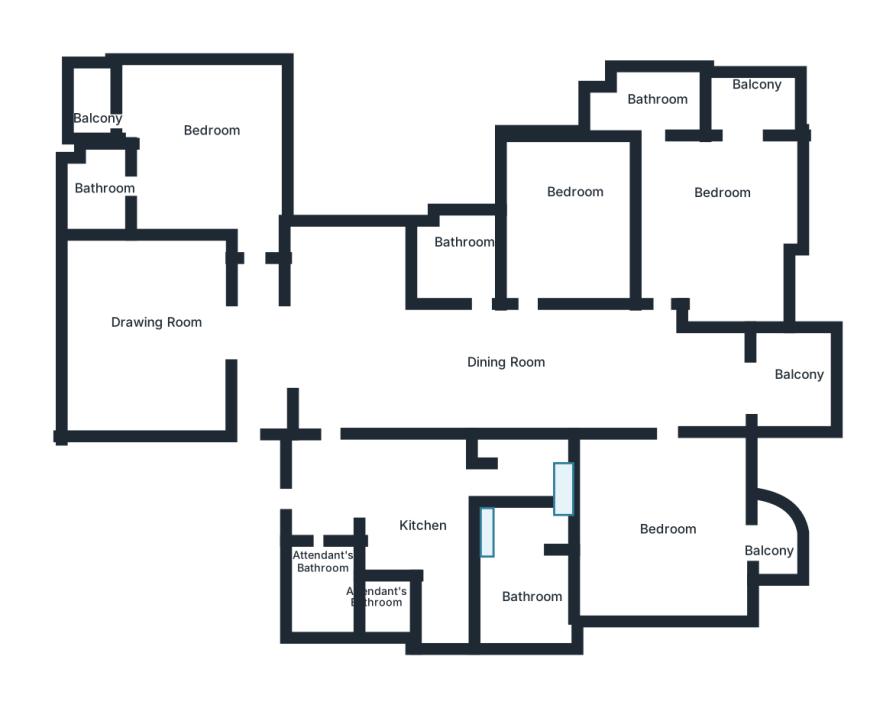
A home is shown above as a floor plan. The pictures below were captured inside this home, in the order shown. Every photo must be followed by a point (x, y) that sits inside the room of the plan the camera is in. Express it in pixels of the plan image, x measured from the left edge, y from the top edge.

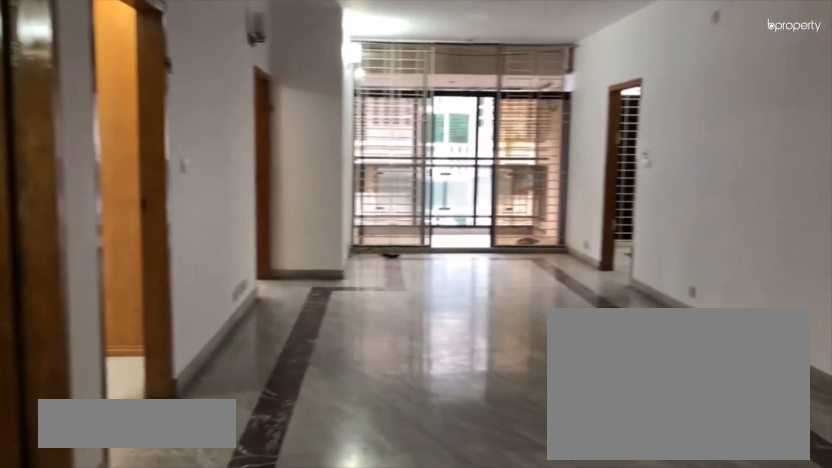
(401, 357)
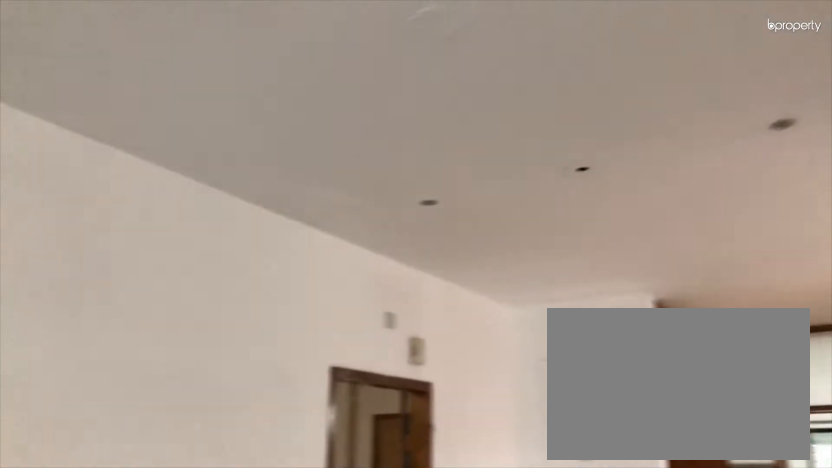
(401, 357)
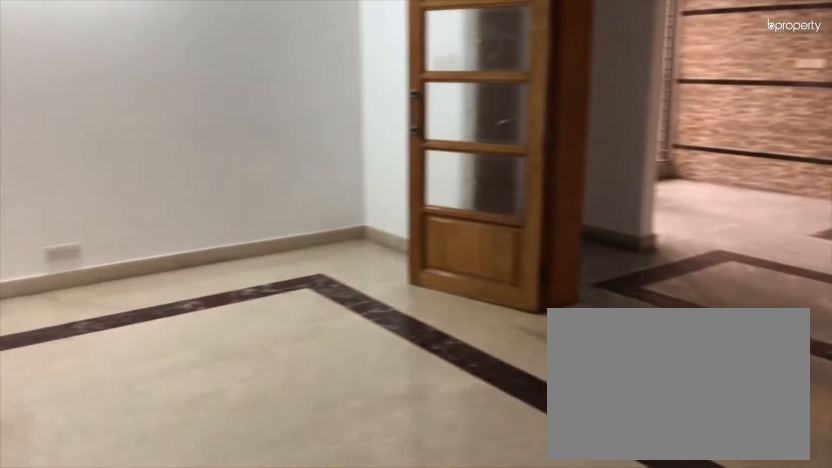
(139, 332)
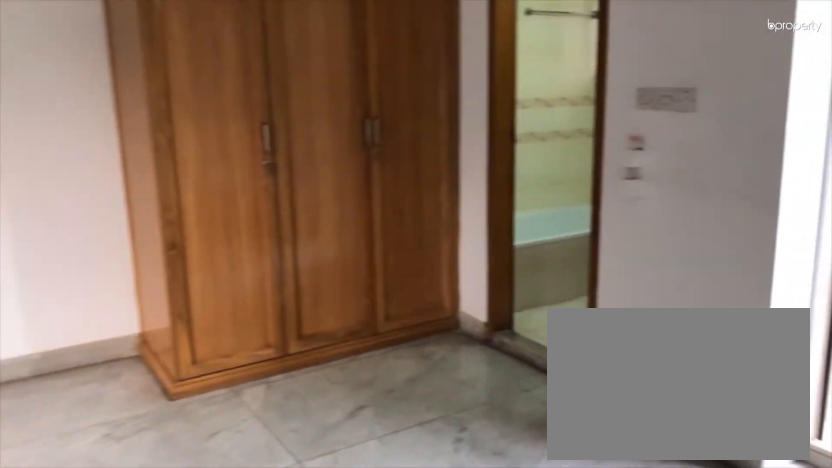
(188, 149)
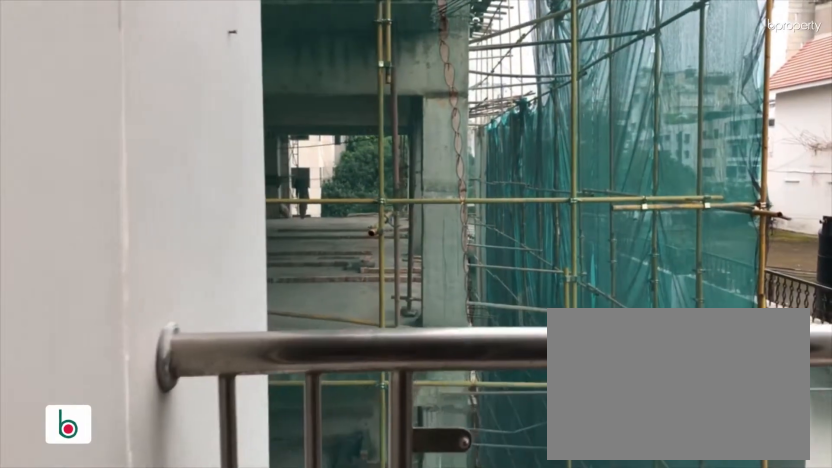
(105, 104)
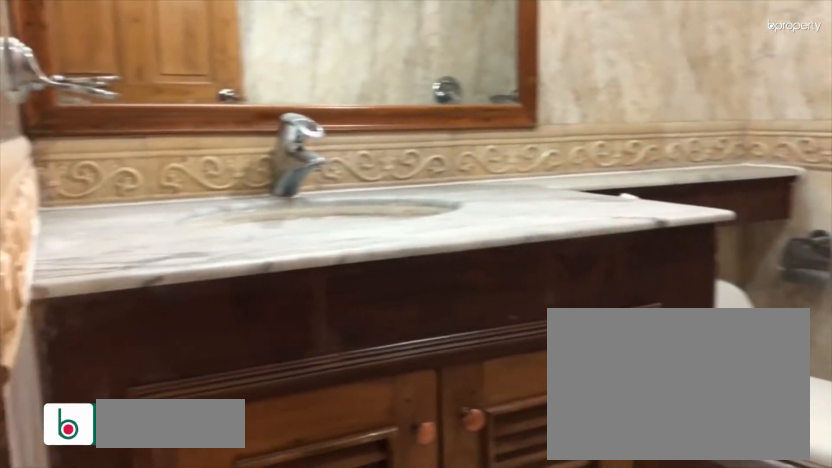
(461, 253)
